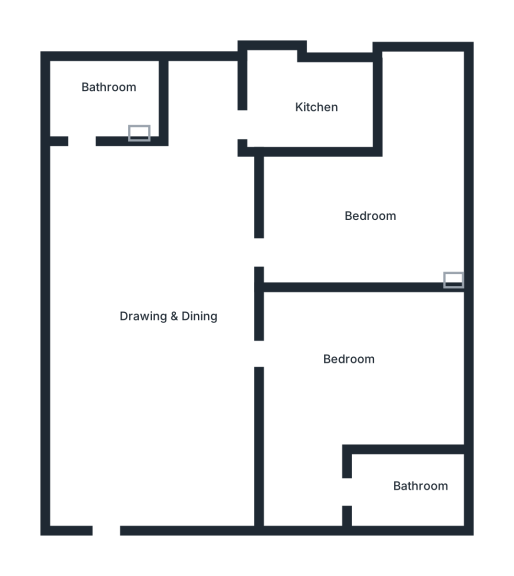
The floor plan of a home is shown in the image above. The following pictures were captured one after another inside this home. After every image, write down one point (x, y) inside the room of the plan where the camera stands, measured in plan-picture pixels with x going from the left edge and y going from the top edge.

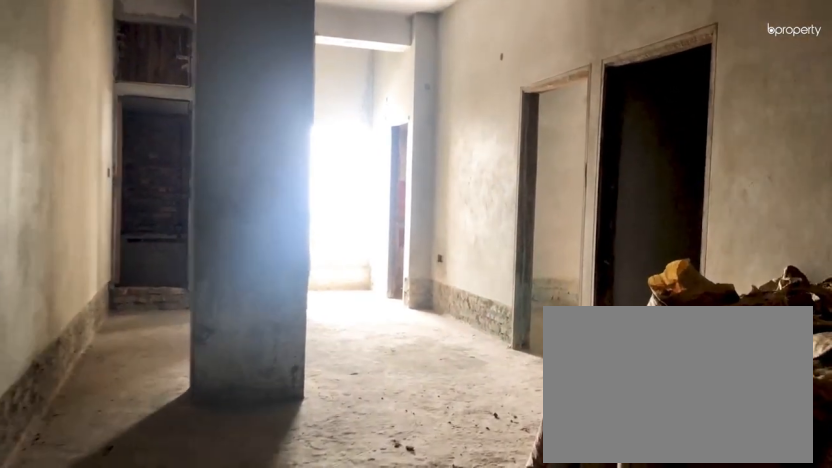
(102, 446)
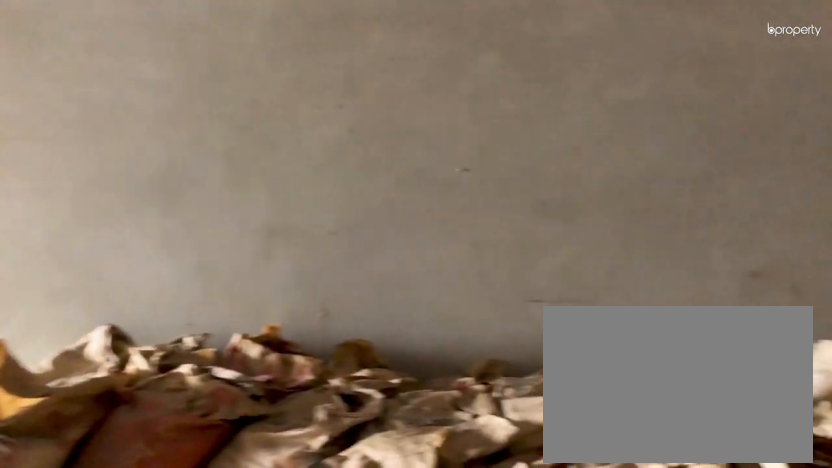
(121, 312)
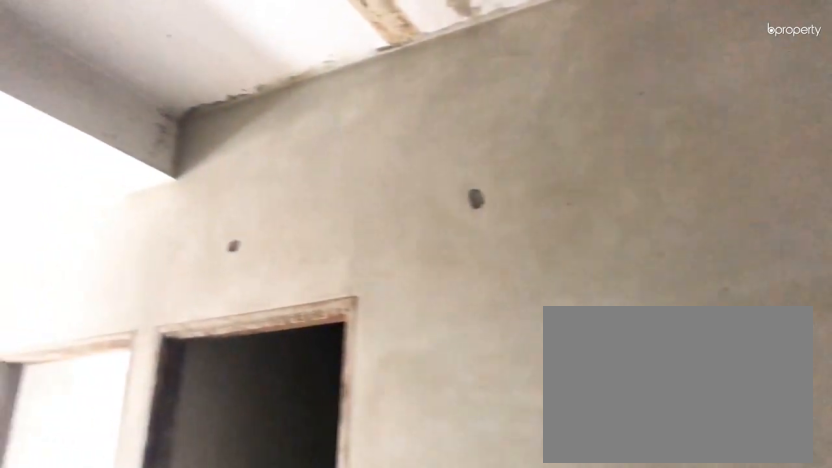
(122, 312)
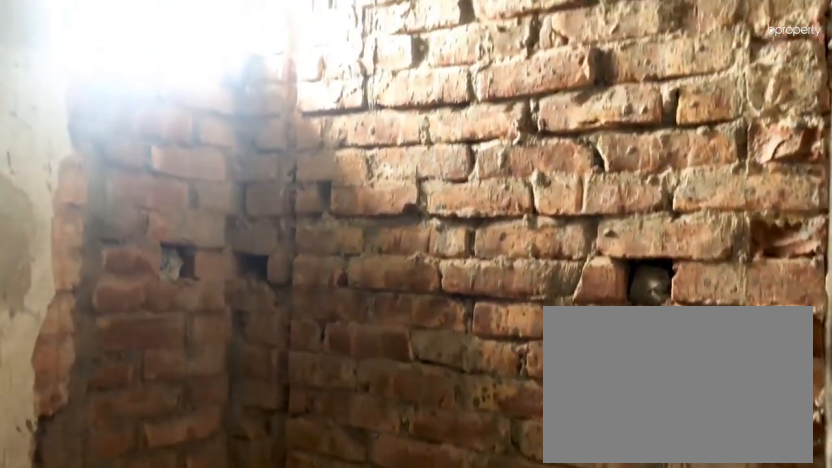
(98, 99)
